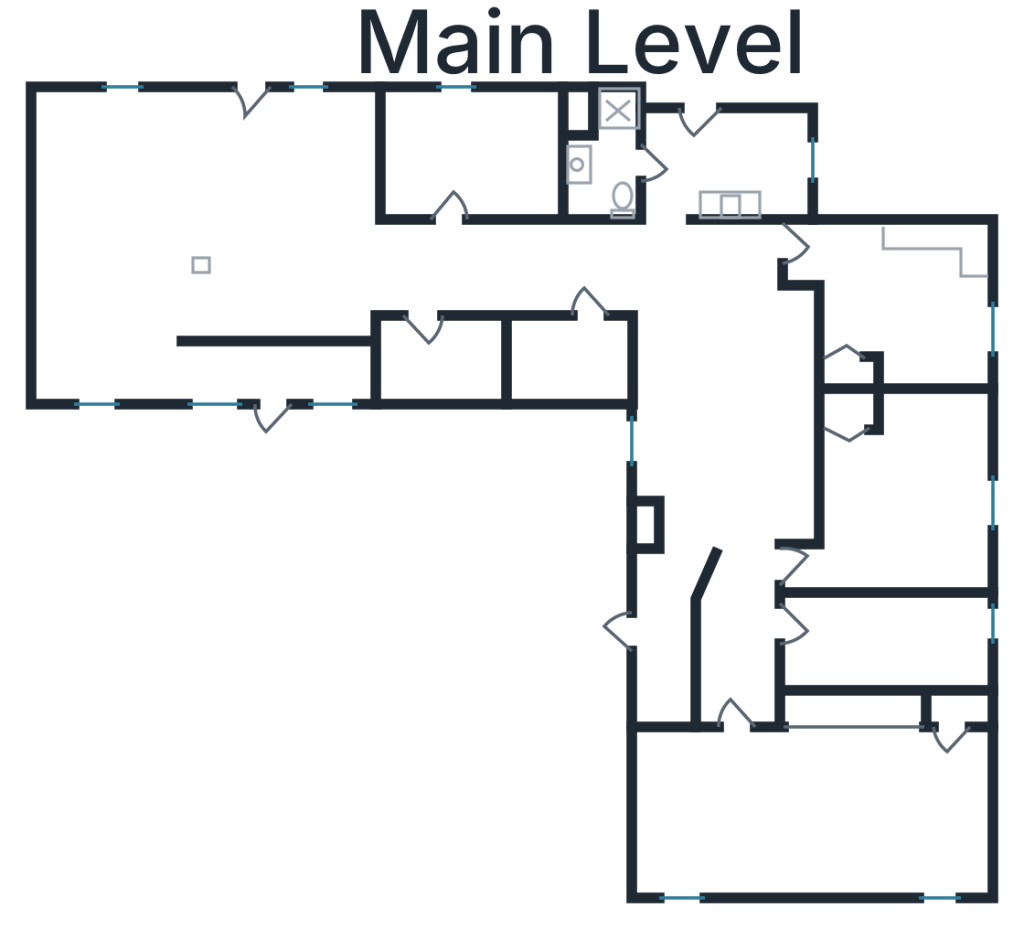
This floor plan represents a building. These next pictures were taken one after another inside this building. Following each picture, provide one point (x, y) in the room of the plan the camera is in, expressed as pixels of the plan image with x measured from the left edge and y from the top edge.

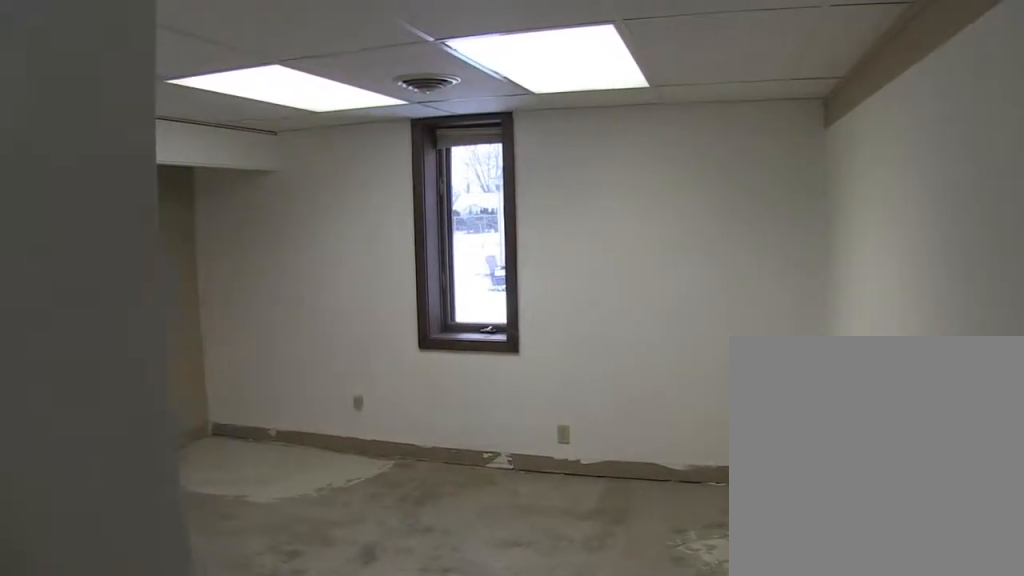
(899, 501)
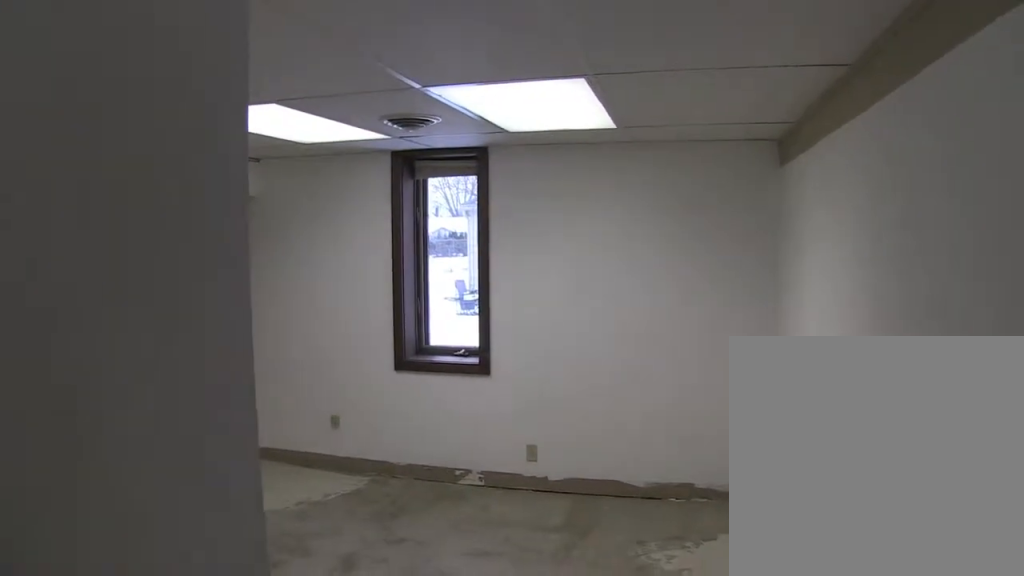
(899, 501)
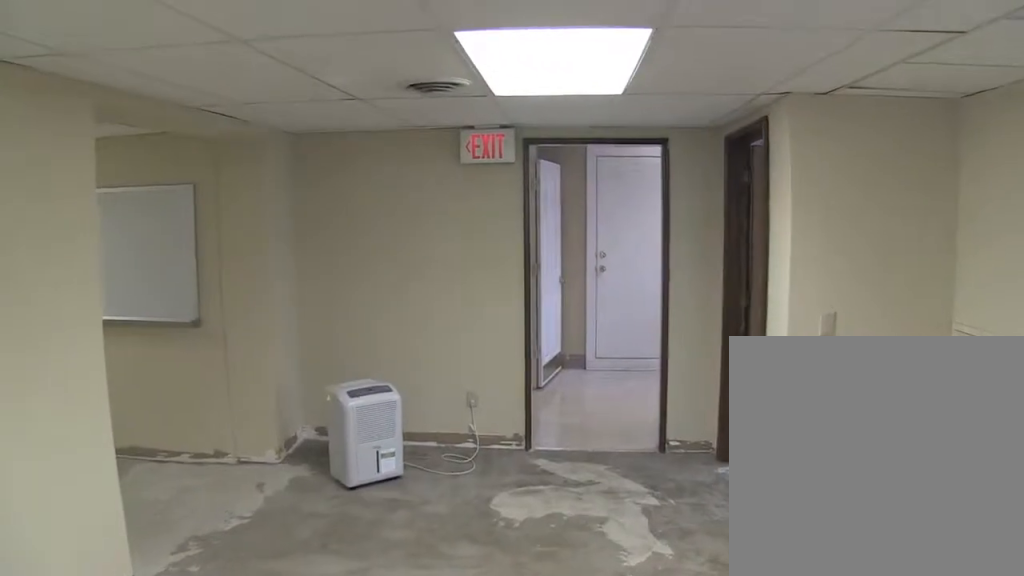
(723, 388)
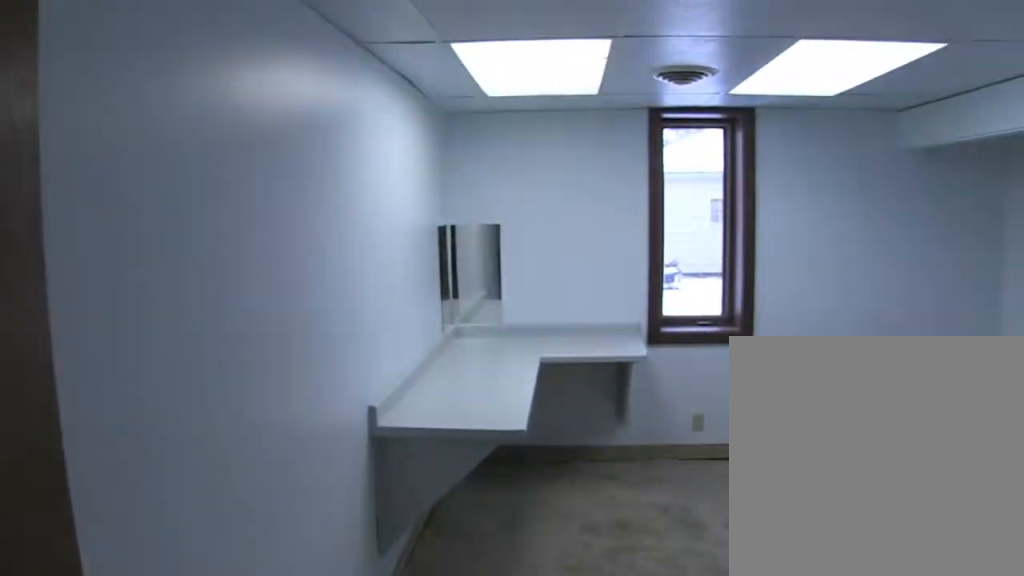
(895, 294)
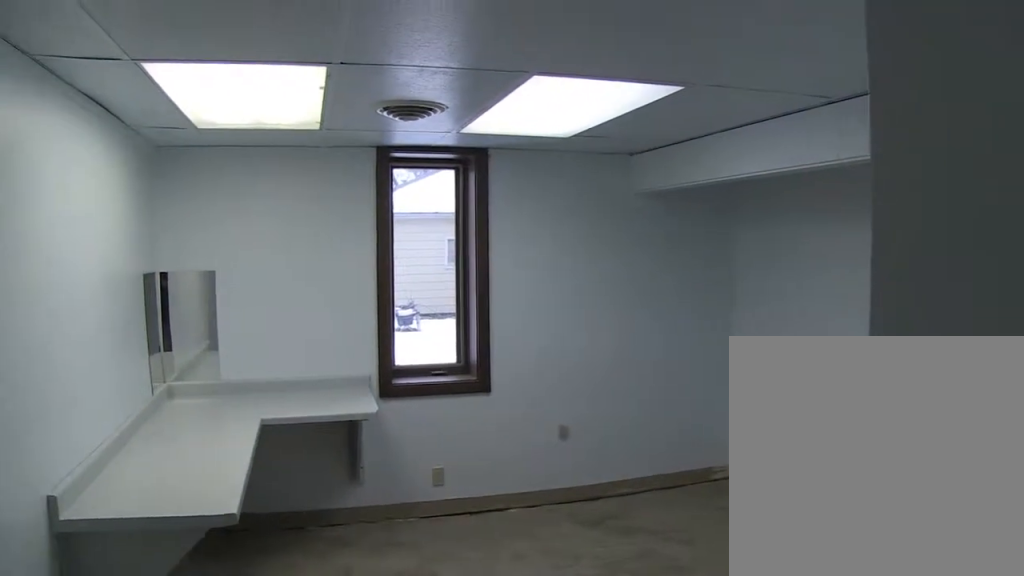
(895, 294)
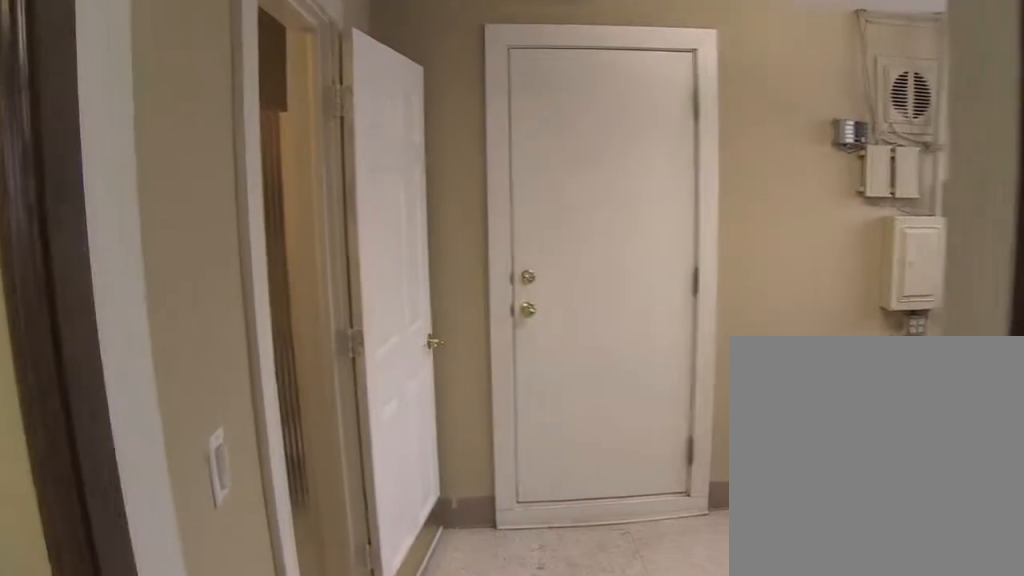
(727, 163)
